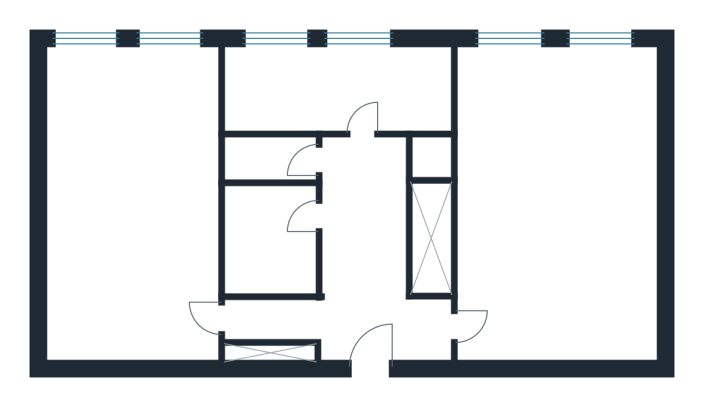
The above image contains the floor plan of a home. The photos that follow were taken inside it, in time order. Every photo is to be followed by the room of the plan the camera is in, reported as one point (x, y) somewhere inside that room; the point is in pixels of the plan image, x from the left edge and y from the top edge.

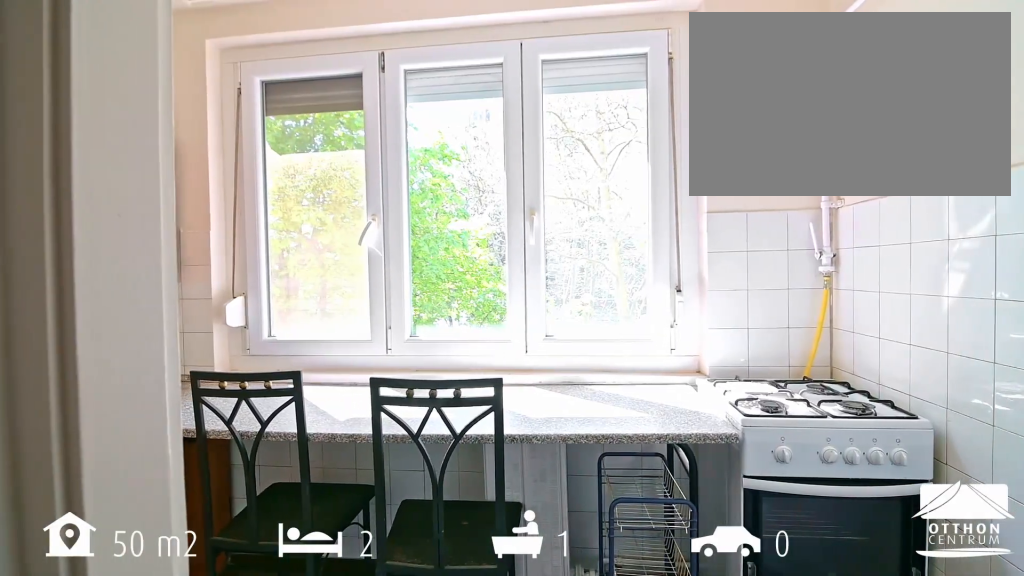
(334, 85)
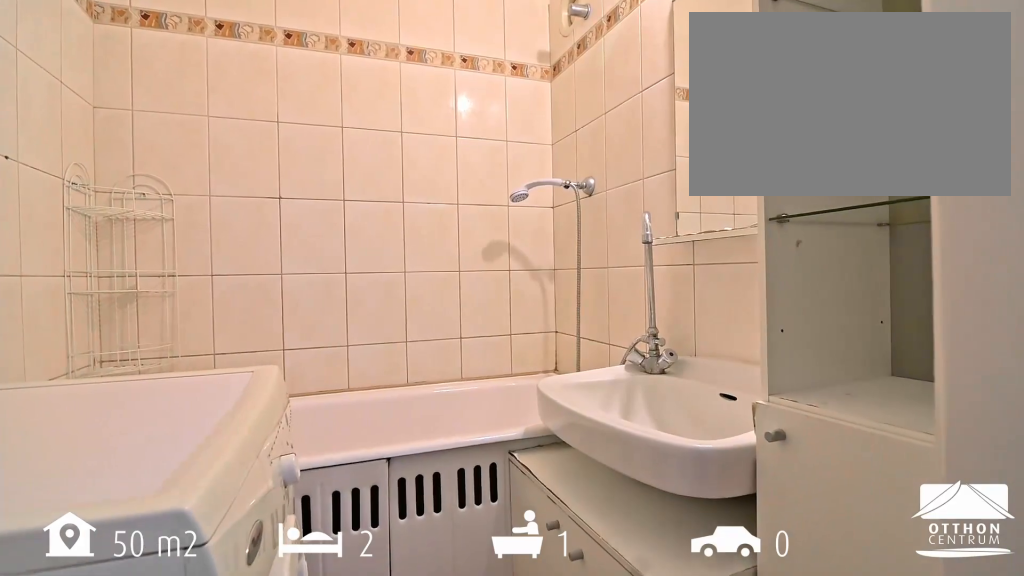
(272, 248)
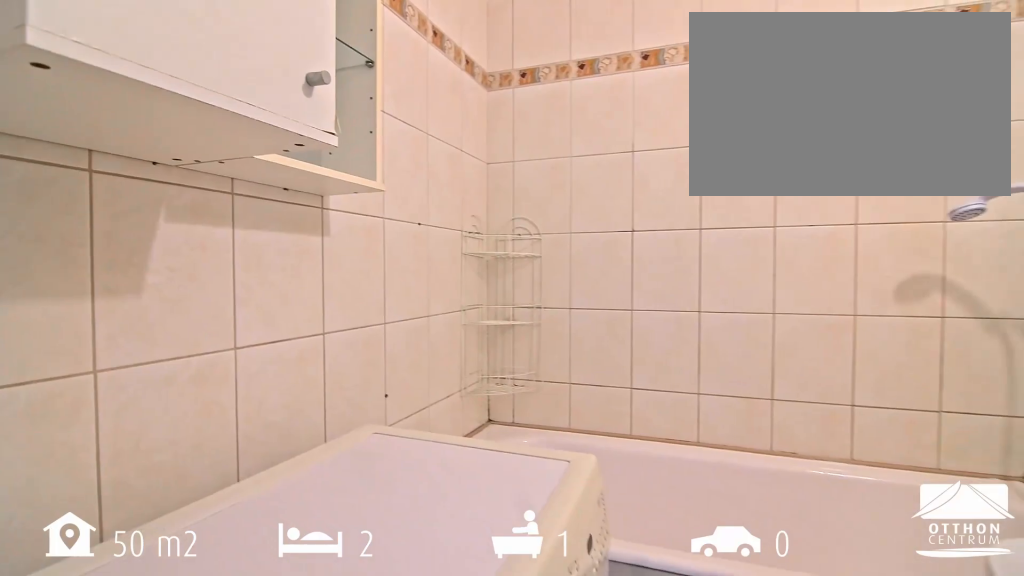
(273, 248)
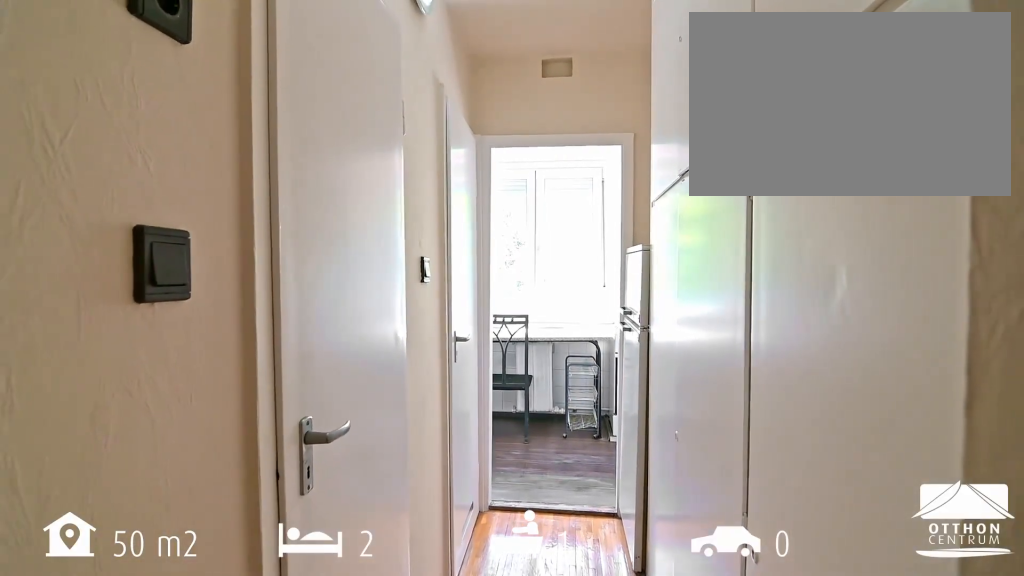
(361, 213)
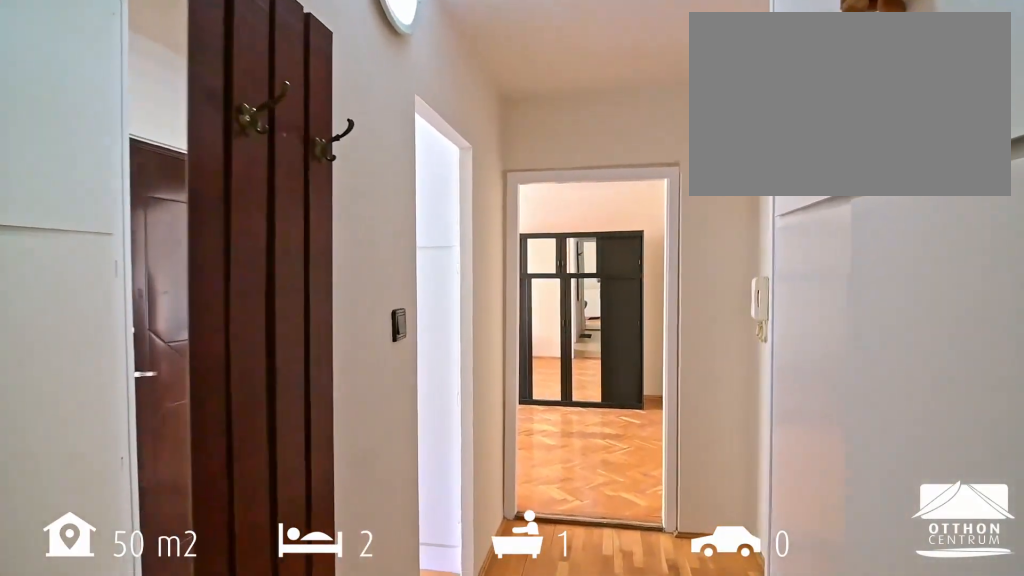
(373, 321)
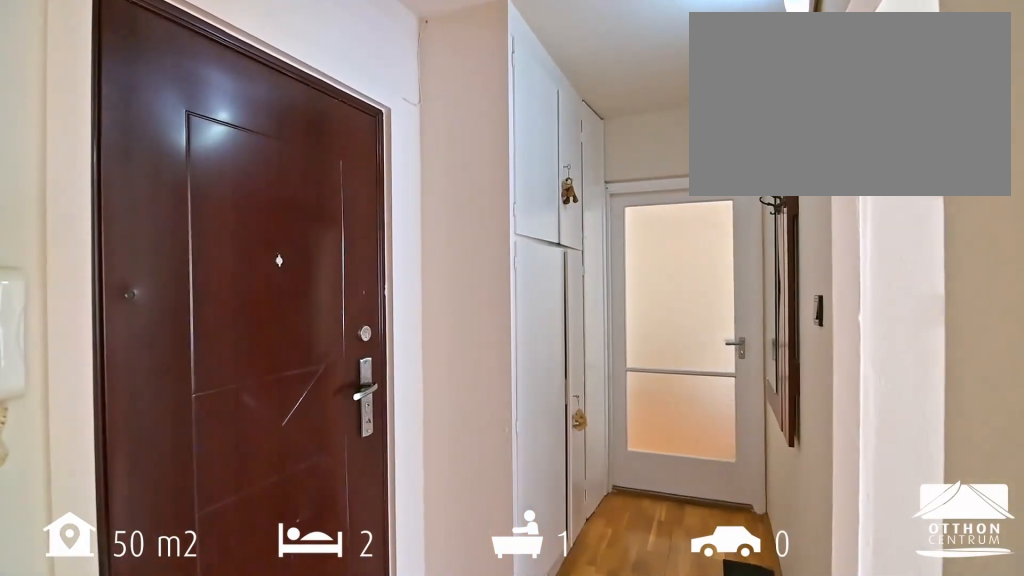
(373, 321)
